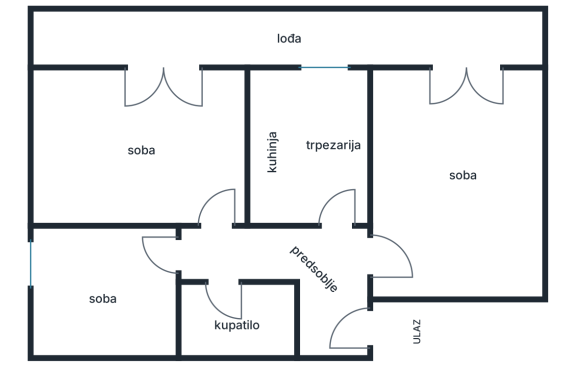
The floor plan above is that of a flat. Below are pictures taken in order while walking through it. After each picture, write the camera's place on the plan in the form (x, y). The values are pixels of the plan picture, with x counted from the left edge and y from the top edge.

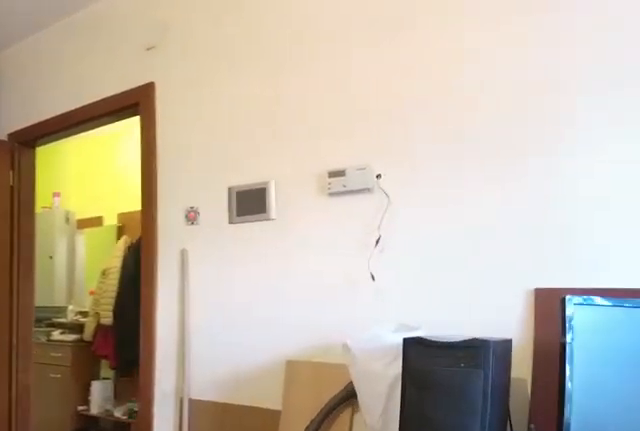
(452, 118)
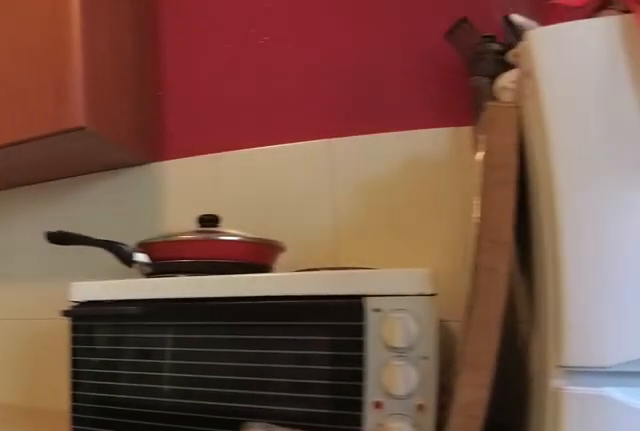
(358, 92)
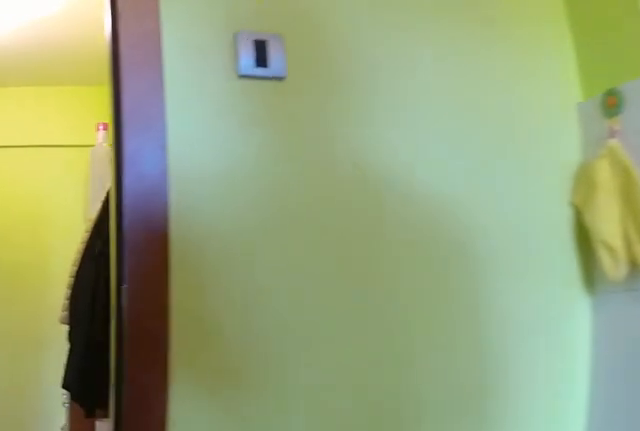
(338, 178)
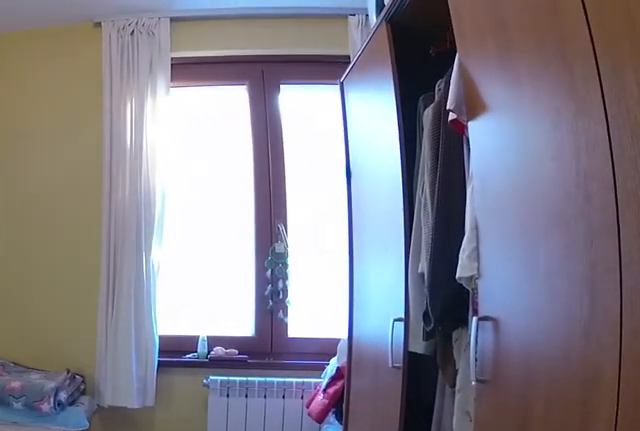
(181, 254)
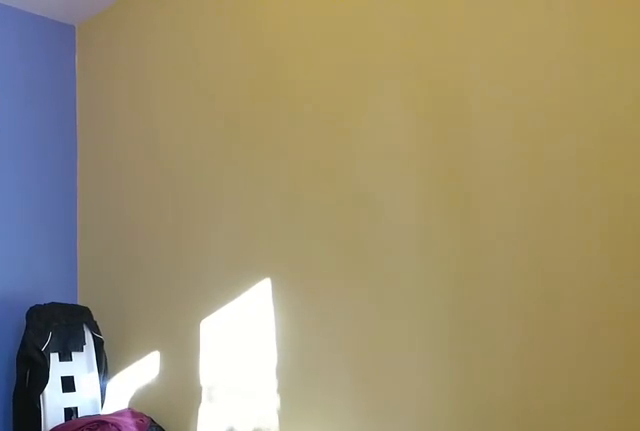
(58, 253)
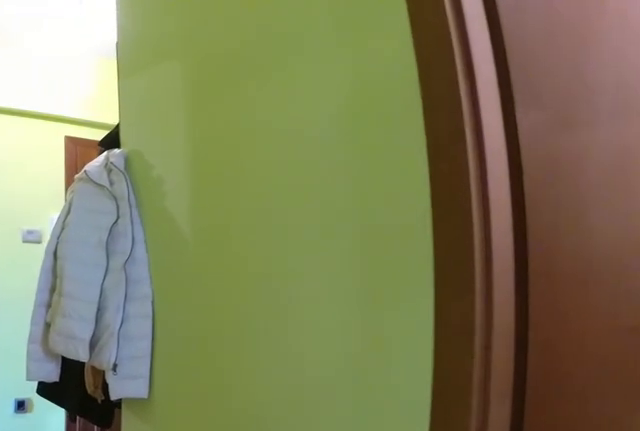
(222, 255)
